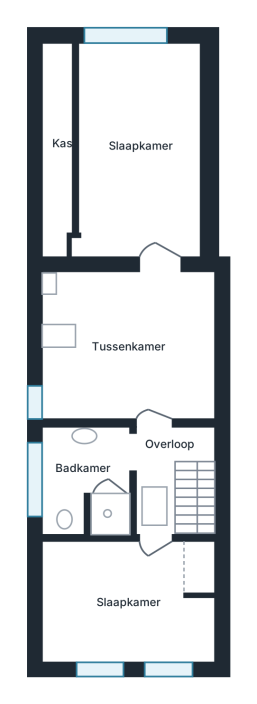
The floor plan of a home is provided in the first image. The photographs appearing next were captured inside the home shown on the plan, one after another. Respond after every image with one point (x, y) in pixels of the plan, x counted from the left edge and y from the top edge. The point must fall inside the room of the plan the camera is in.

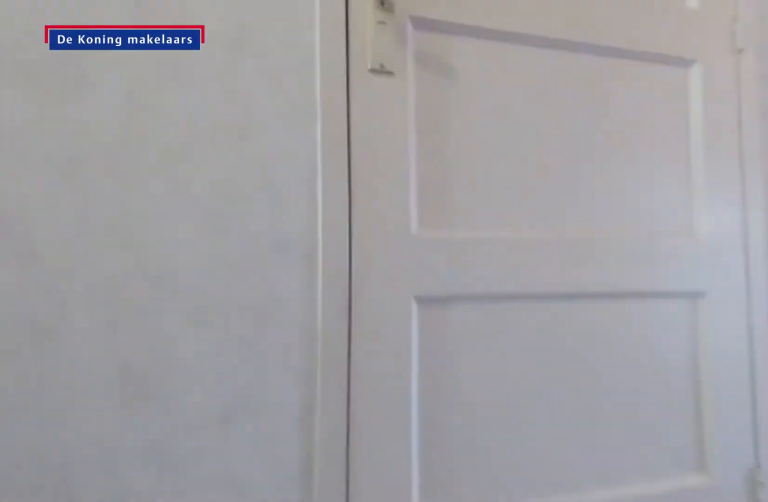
(161, 469)
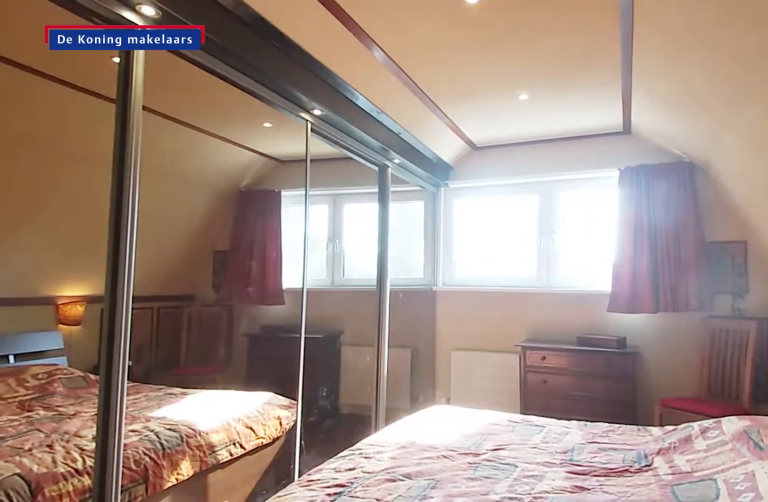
(134, 247)
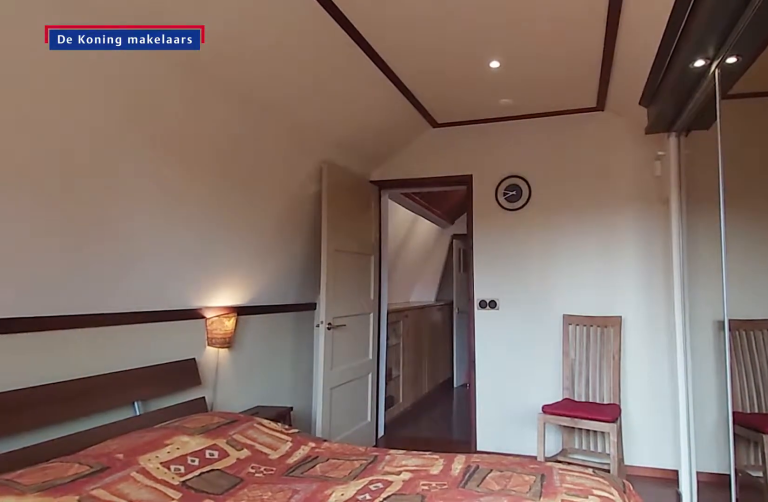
(134, 247)
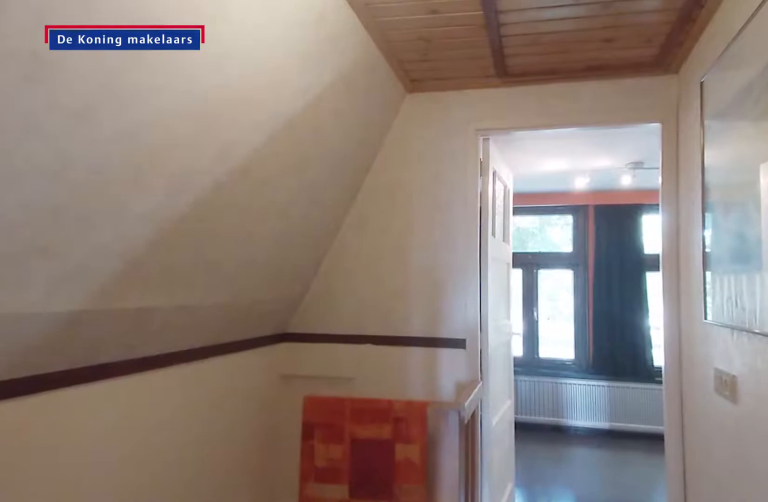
(162, 468)
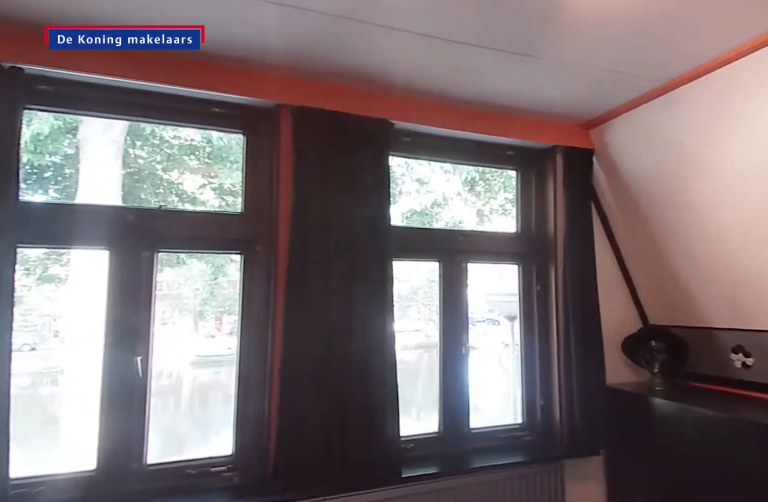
(128, 601)
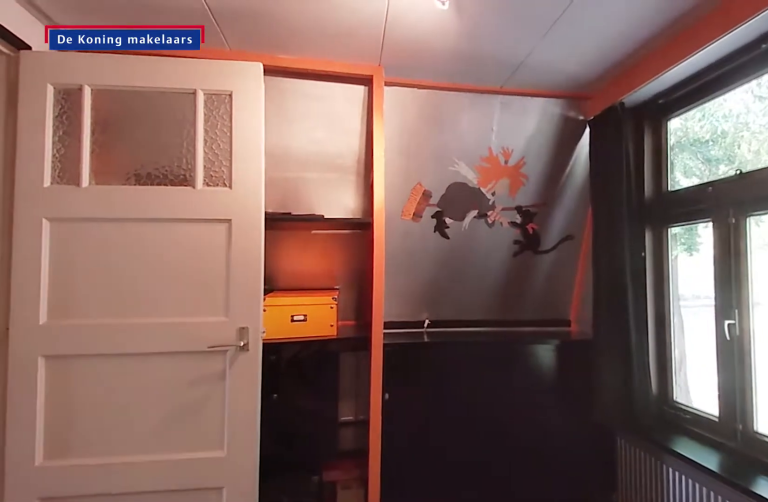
(128, 601)
